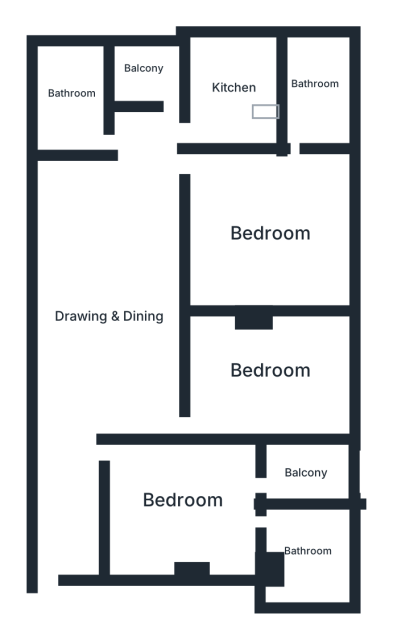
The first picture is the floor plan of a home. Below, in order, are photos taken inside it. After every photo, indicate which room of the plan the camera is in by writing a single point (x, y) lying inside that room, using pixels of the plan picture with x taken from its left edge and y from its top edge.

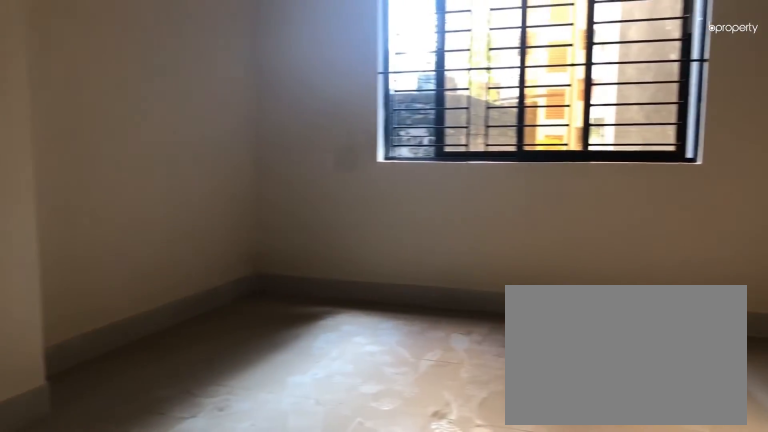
(271, 369)
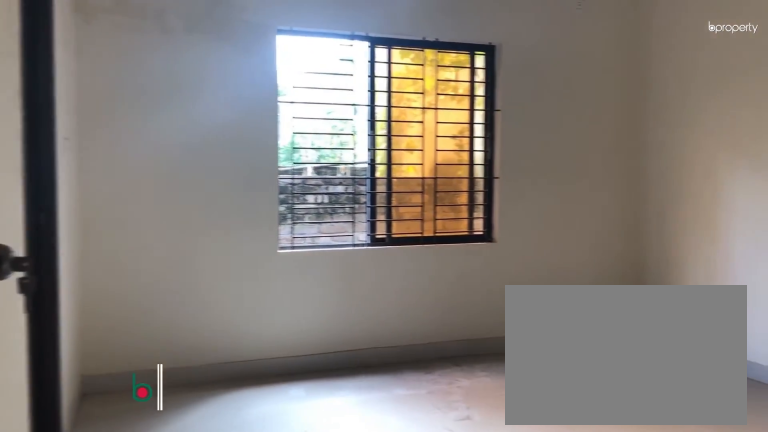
(274, 230)
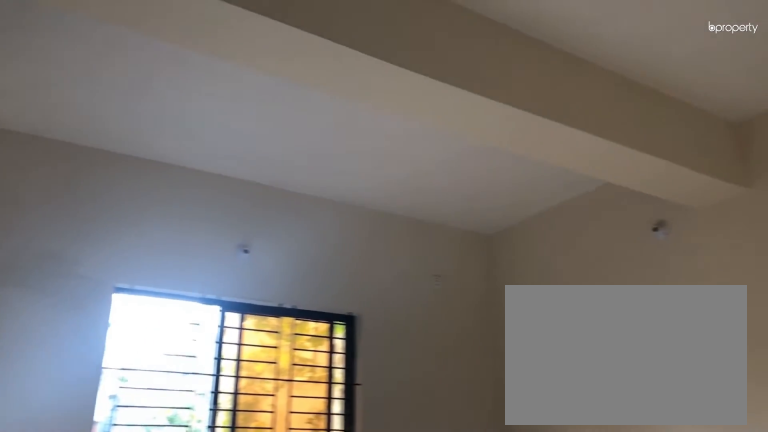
(273, 230)
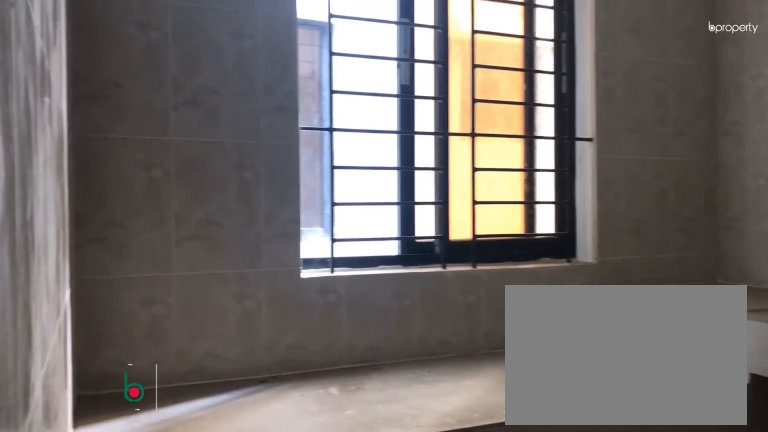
(236, 85)
